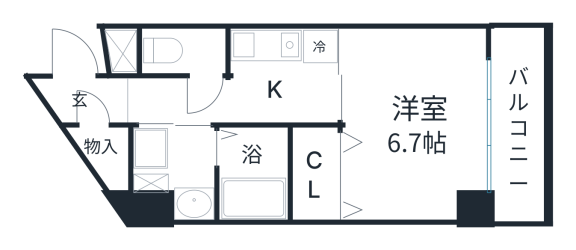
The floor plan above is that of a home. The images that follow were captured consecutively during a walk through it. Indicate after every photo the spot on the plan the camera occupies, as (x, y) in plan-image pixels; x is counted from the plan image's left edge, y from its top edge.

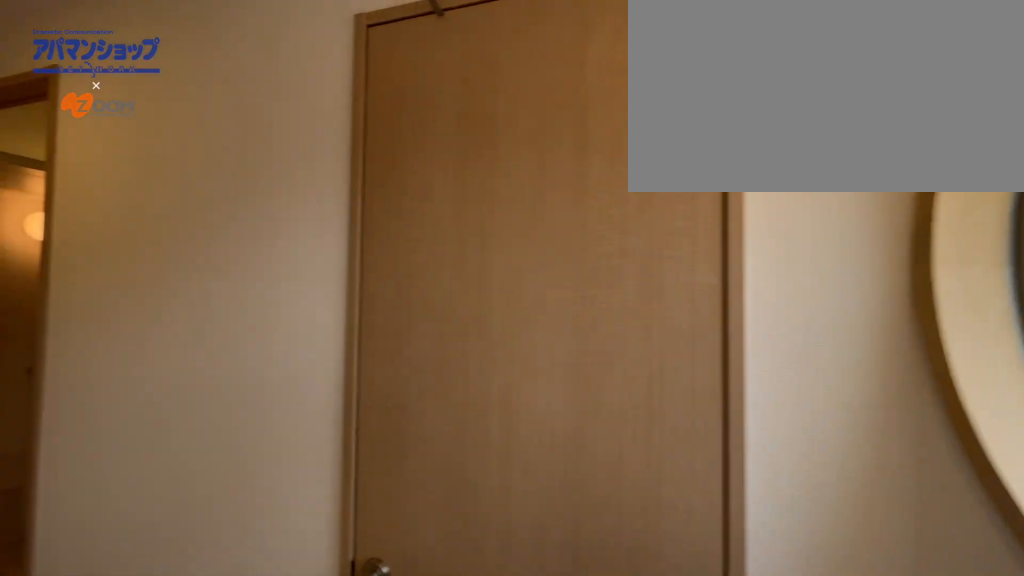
(63, 49)
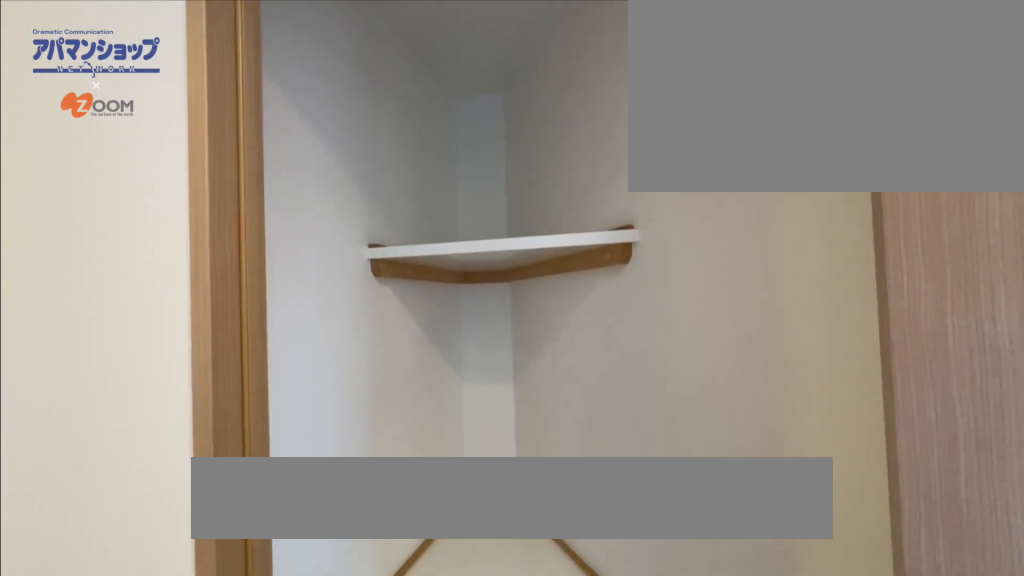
(90, 79)
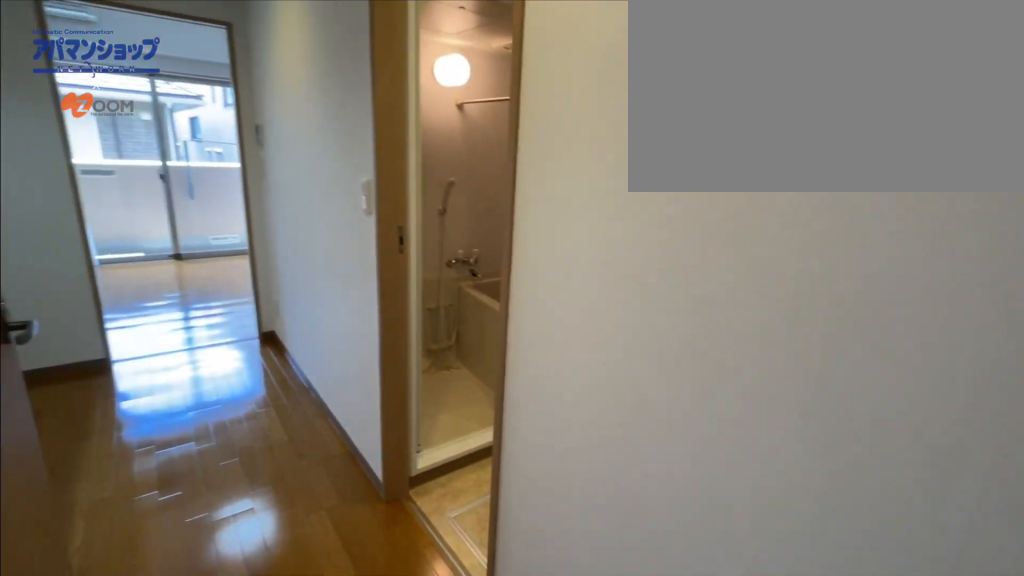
(90, 79)
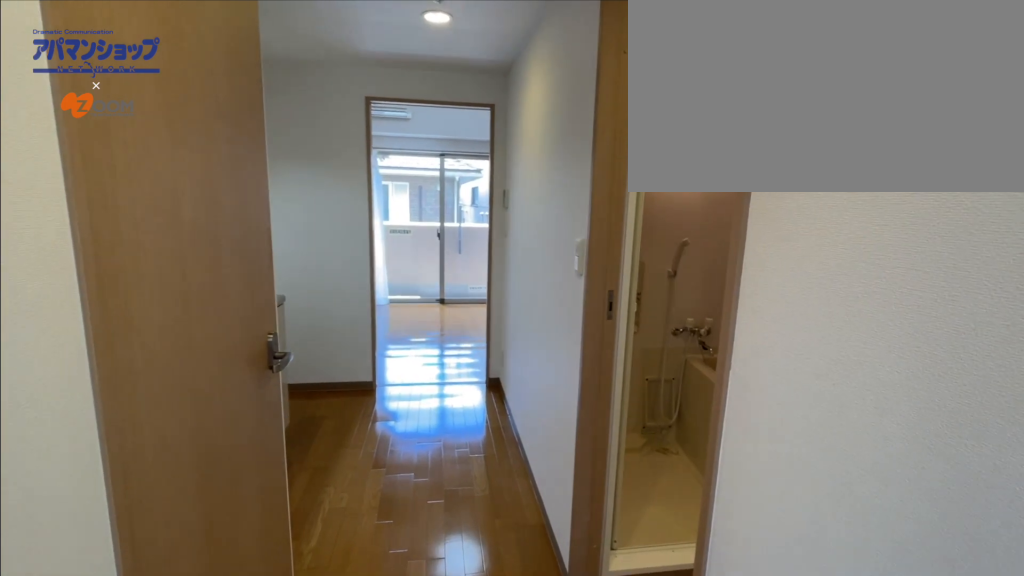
(90, 79)
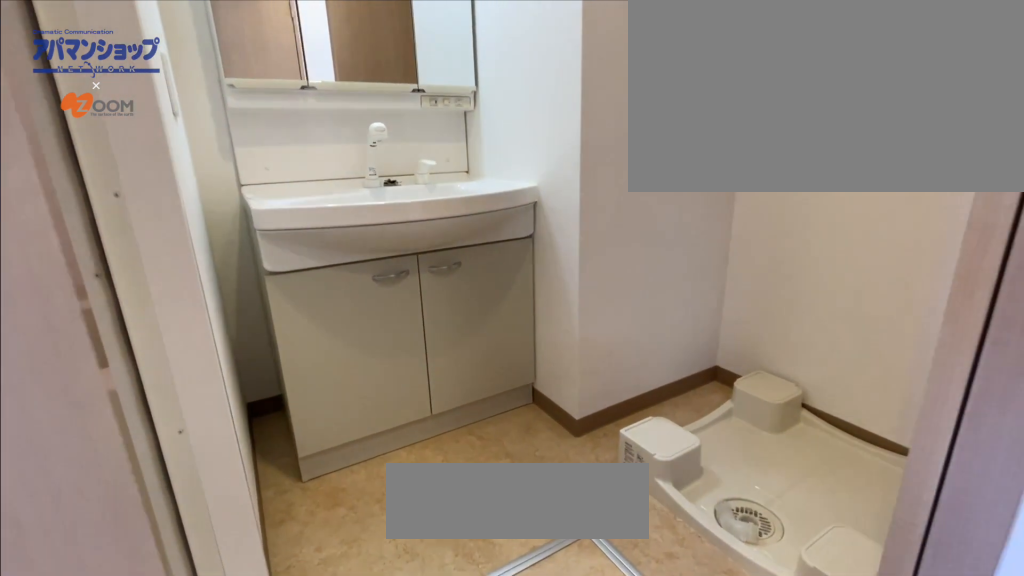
(192, 100)
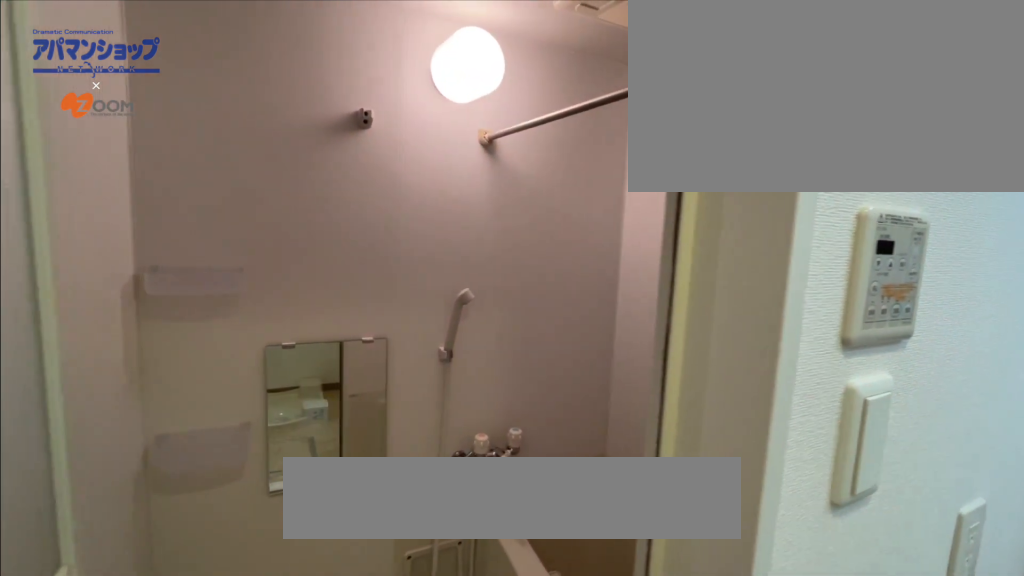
(198, 122)
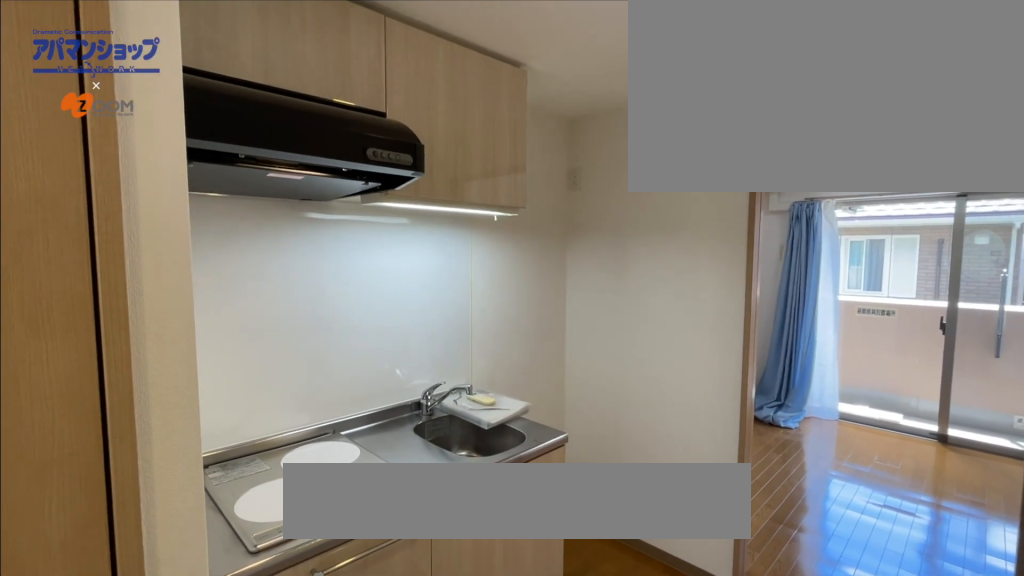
(231, 98)
